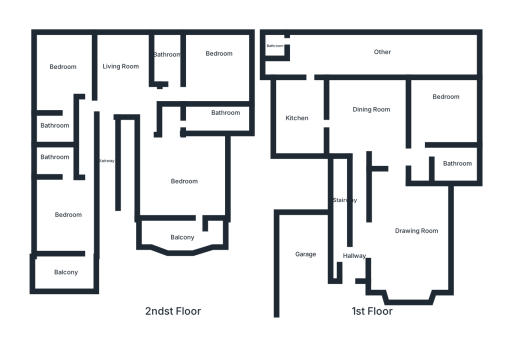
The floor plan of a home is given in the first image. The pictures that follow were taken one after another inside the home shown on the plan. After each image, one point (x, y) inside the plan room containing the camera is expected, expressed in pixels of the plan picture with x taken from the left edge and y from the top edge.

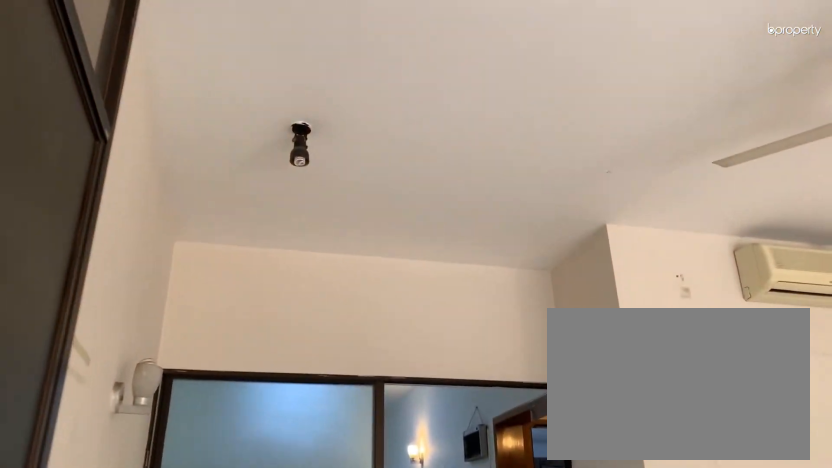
(411, 233)
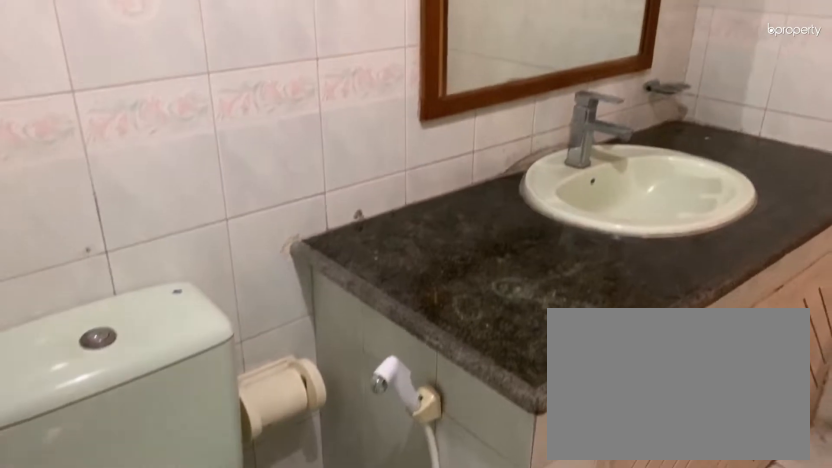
(453, 164)
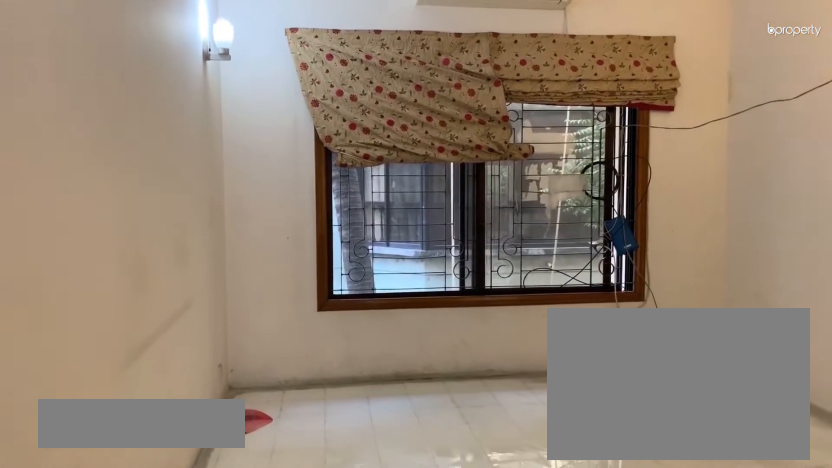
(121, 67)
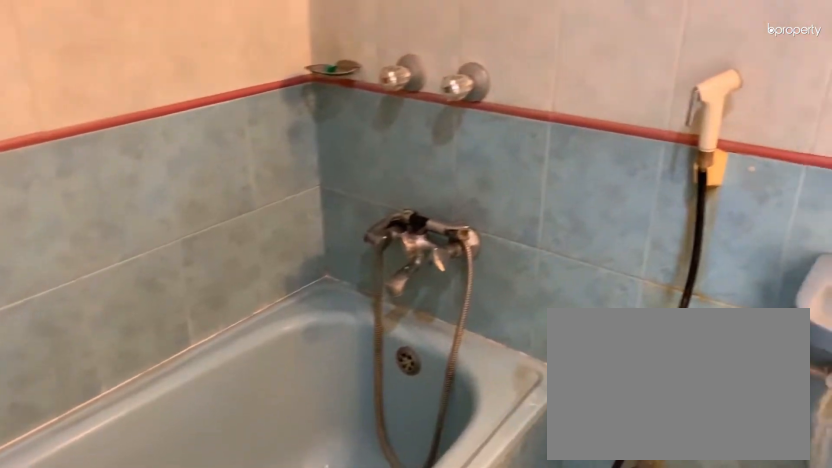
(53, 158)
